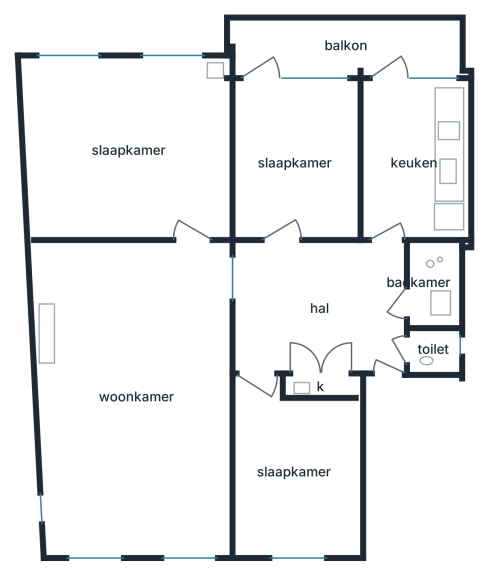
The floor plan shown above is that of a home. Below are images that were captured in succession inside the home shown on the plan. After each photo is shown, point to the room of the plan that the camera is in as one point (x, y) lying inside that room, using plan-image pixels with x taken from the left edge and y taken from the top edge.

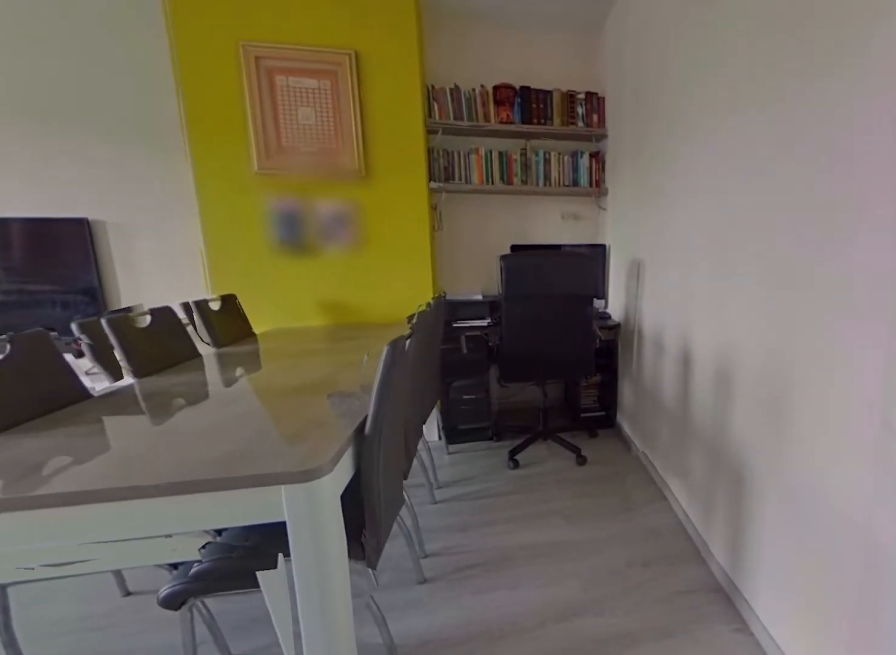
(137, 397)
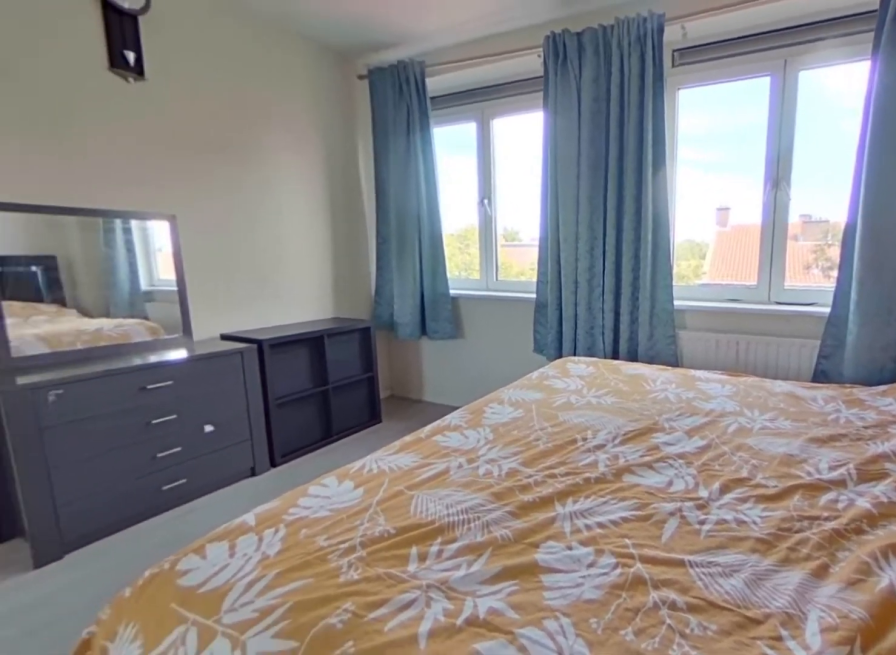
(128, 149)
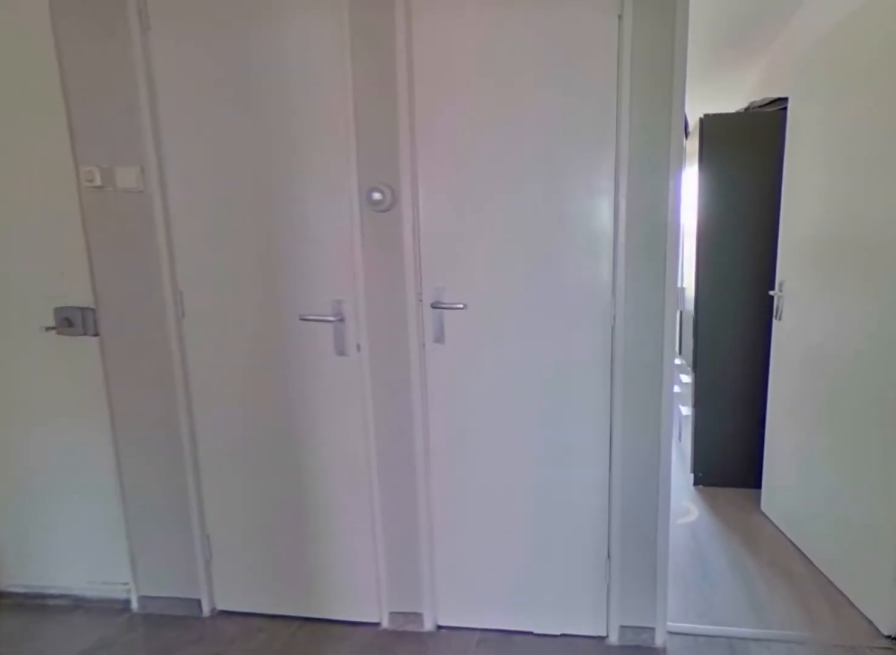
(318, 304)
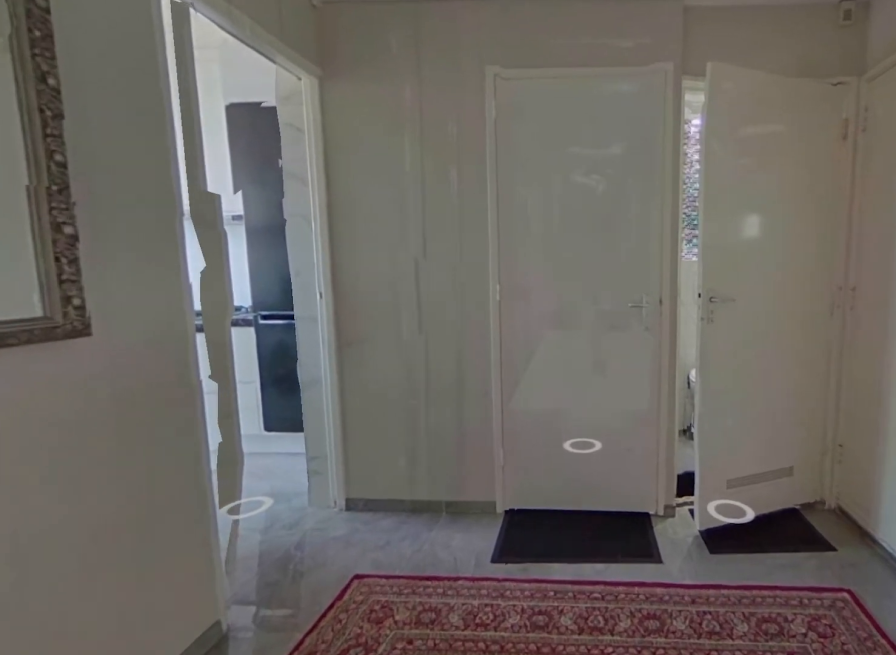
(318, 304)
